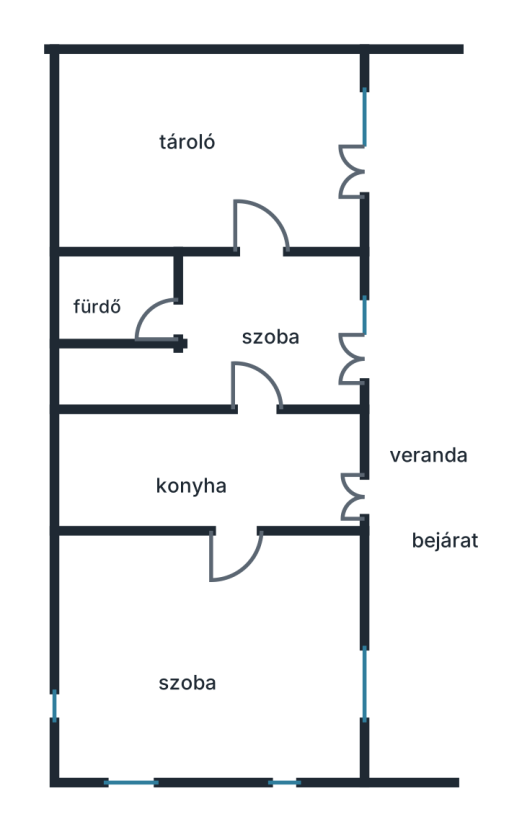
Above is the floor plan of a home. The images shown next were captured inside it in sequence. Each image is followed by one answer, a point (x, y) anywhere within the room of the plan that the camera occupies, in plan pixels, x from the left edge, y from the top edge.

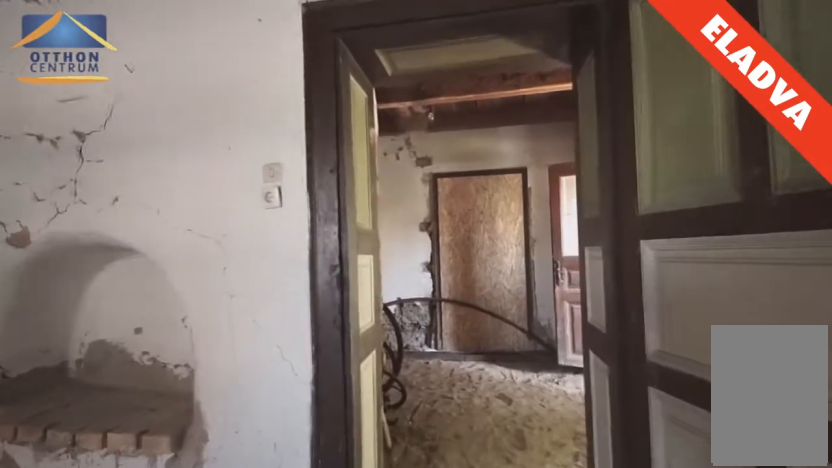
(226, 625)
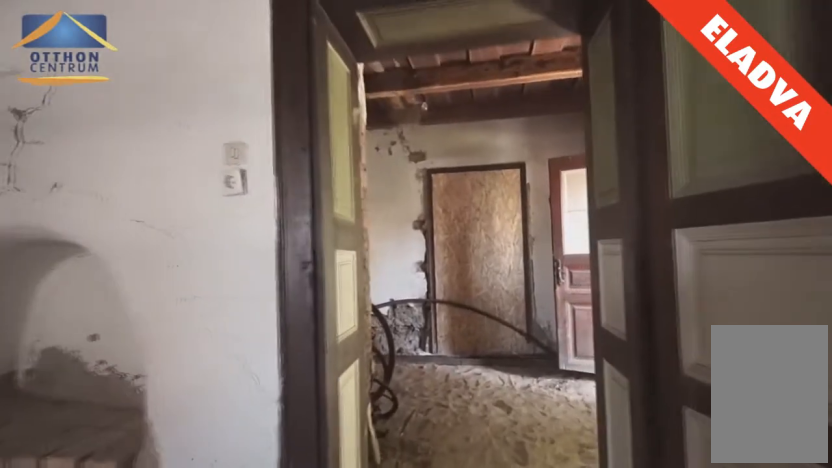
(225, 612)
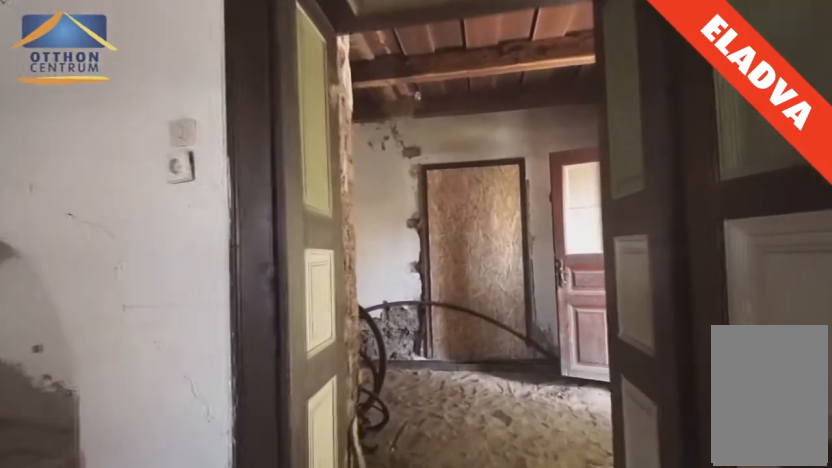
(226, 597)
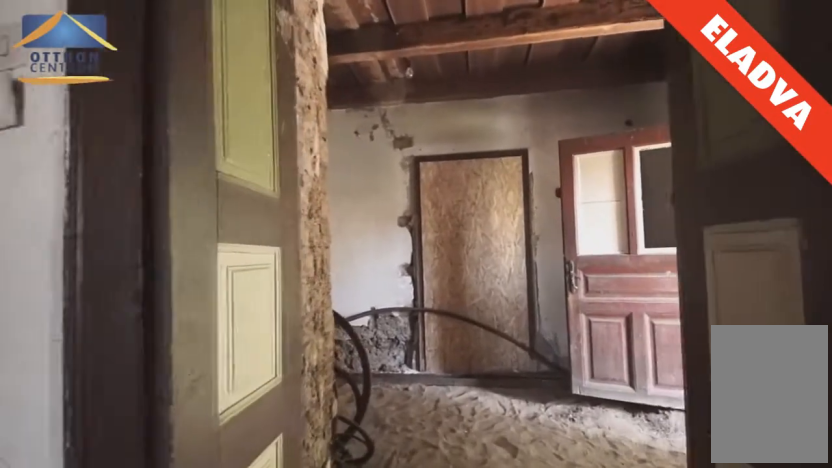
(224, 570)
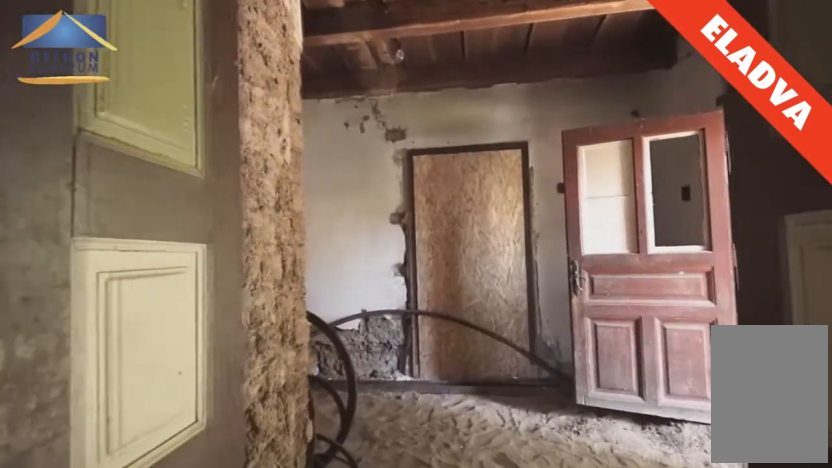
(225, 554)
